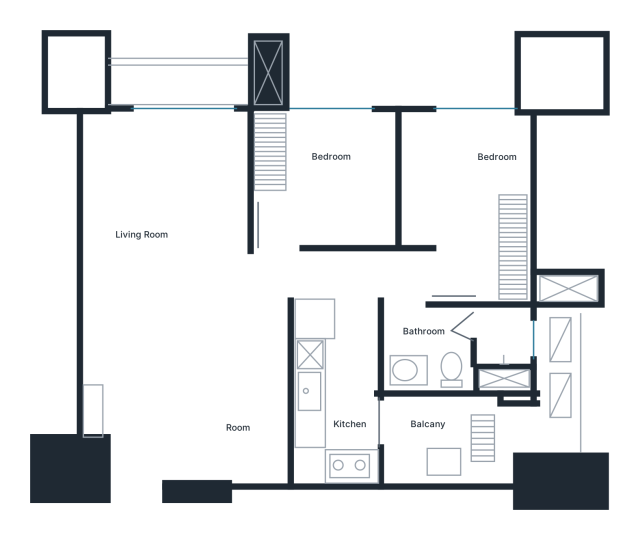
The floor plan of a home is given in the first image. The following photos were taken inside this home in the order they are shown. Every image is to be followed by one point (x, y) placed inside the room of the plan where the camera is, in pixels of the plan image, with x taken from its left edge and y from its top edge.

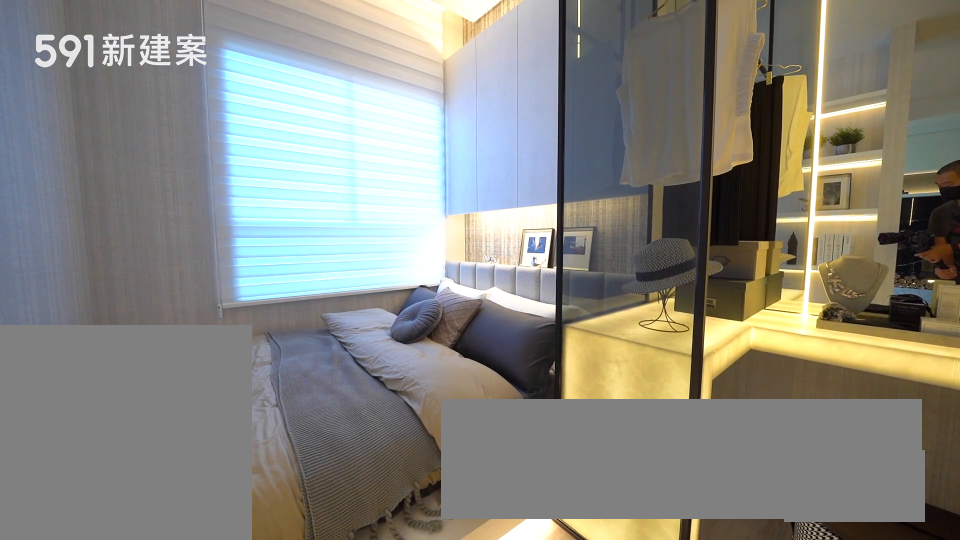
(471, 204)
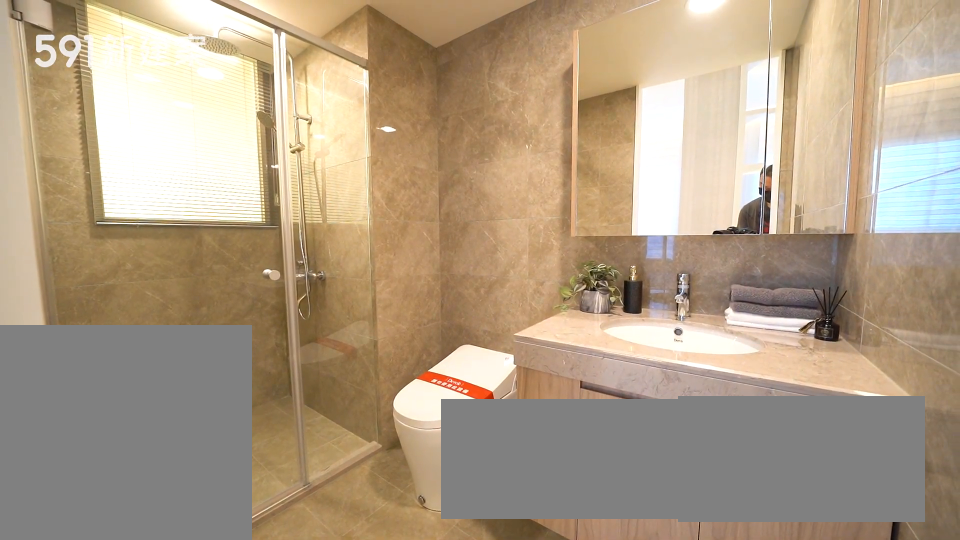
(461, 349)
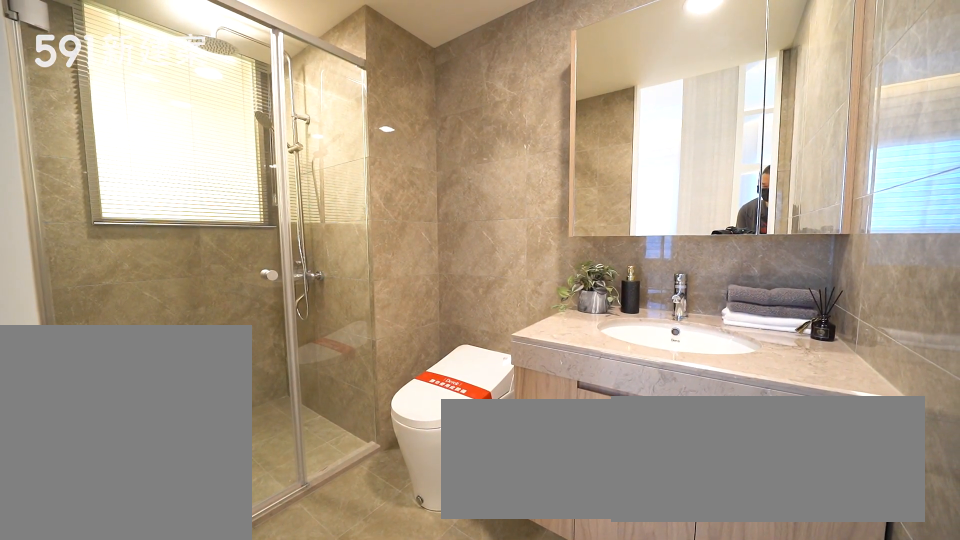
(461, 349)
